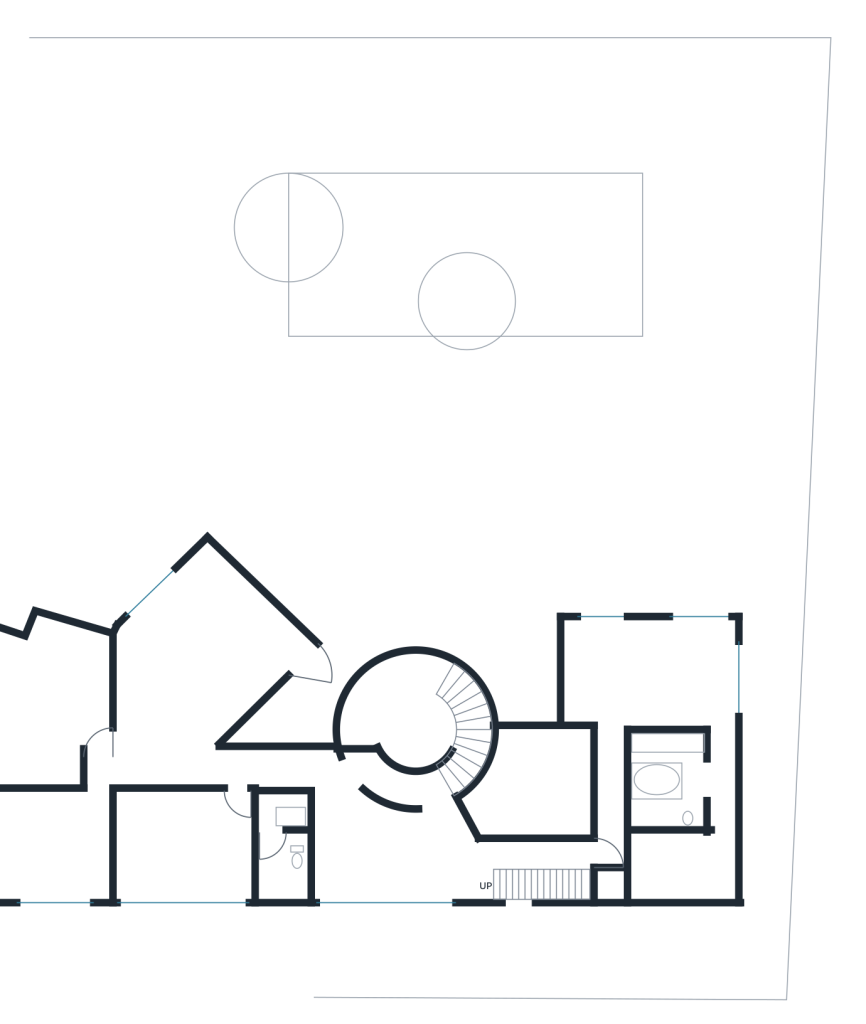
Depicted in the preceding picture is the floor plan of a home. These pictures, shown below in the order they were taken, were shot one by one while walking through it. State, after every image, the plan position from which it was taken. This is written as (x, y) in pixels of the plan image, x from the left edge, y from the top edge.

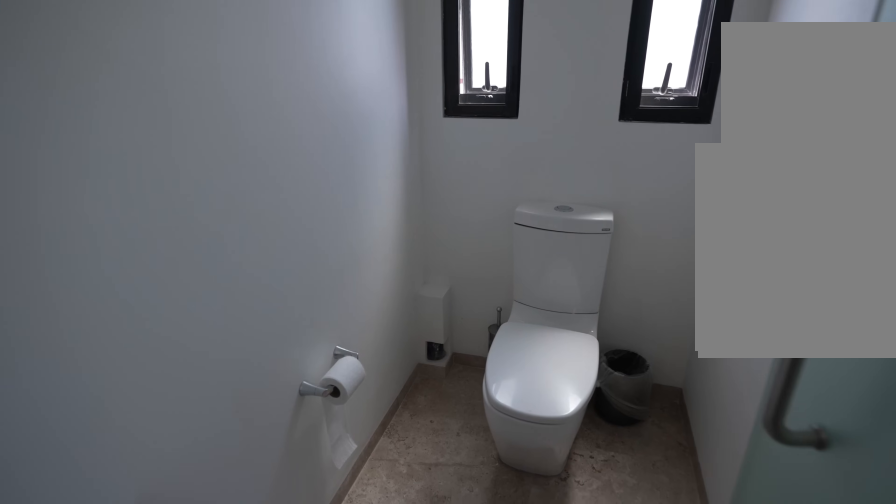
(689, 792)
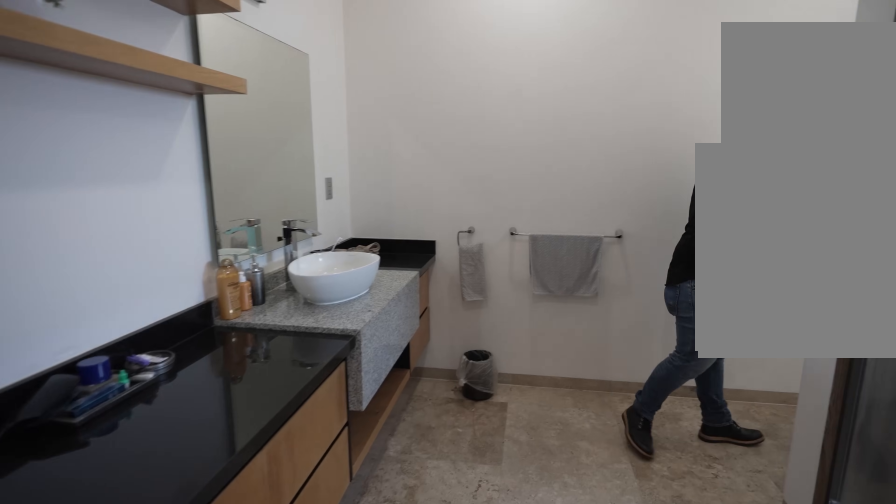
(717, 738)
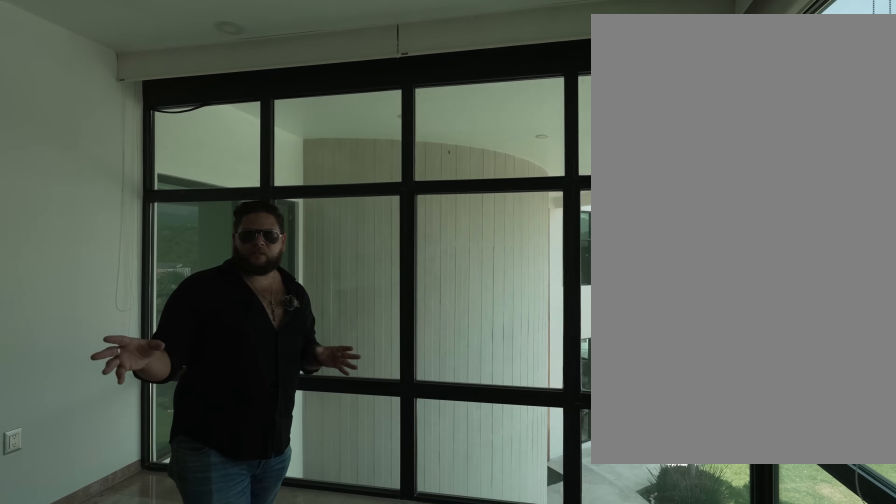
(635, 640)
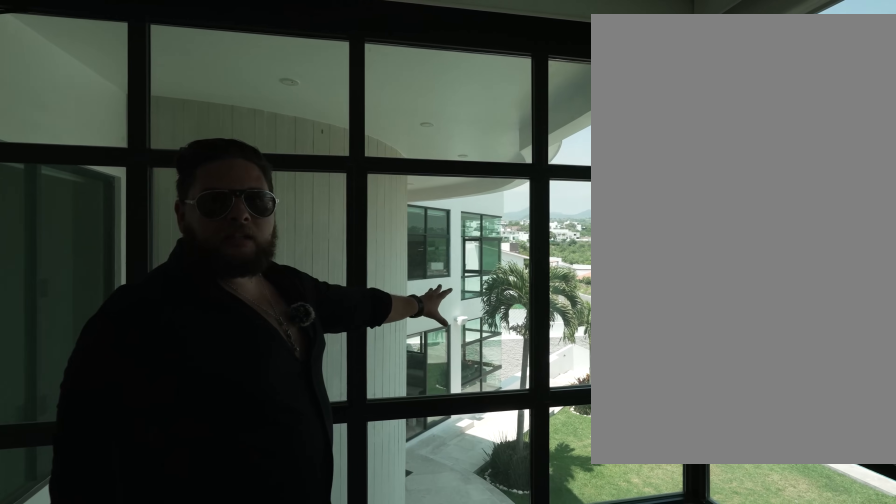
(635, 640)
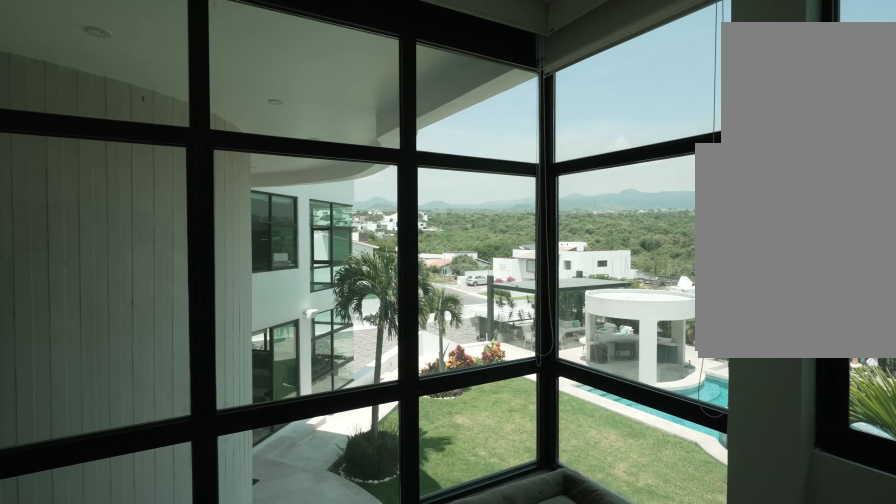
(635, 640)
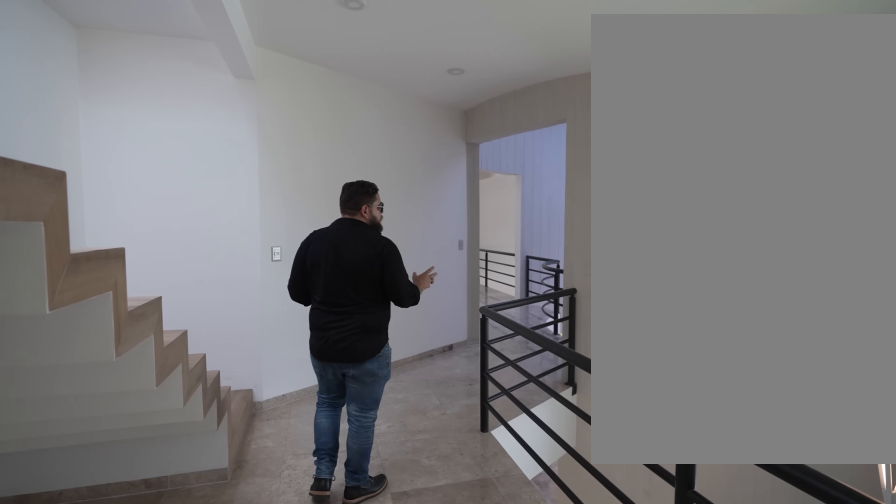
(547, 837)
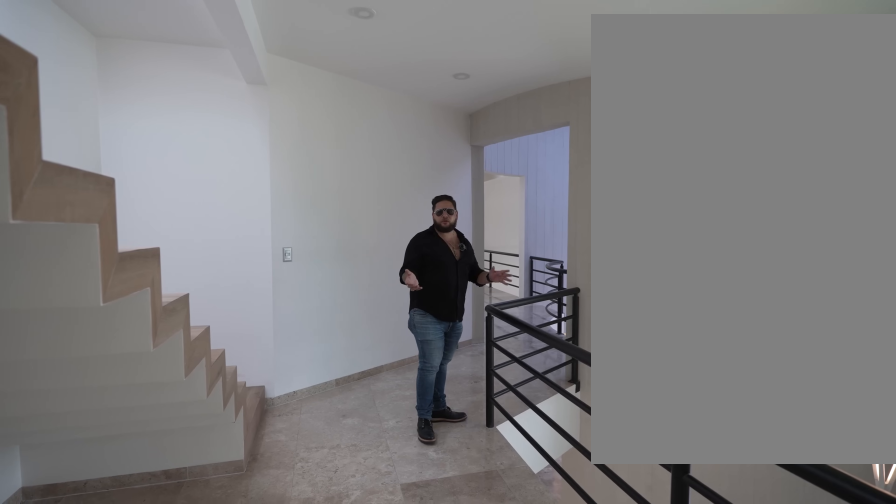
(561, 850)
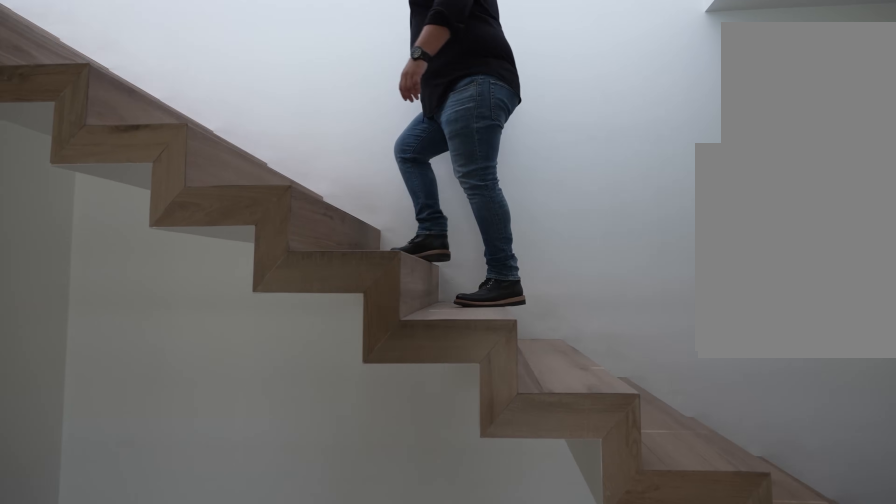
(532, 852)
